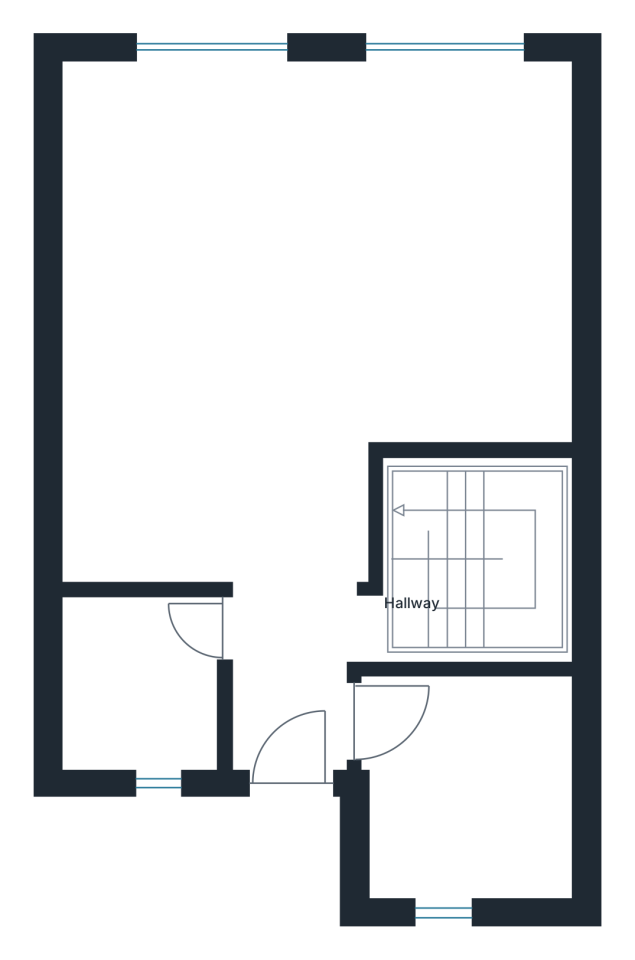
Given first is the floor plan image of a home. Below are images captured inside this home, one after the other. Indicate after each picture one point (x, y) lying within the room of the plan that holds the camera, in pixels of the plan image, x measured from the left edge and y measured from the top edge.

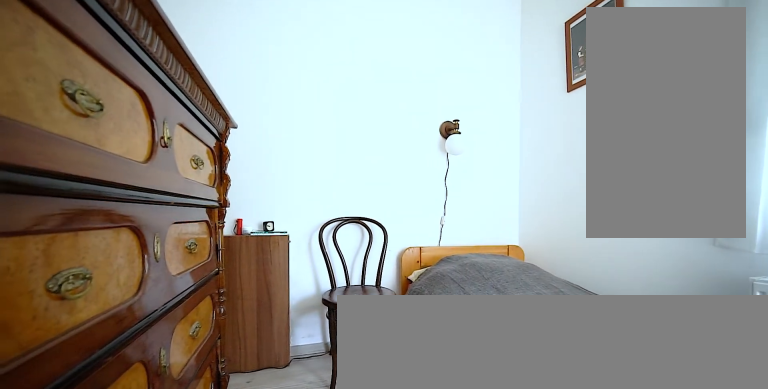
(473, 805)
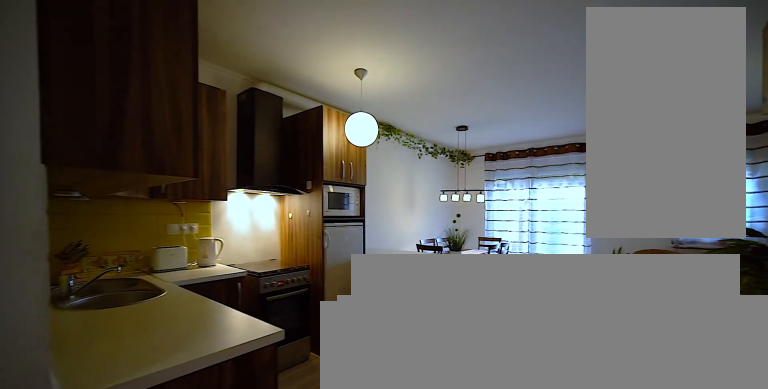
(320, 279)
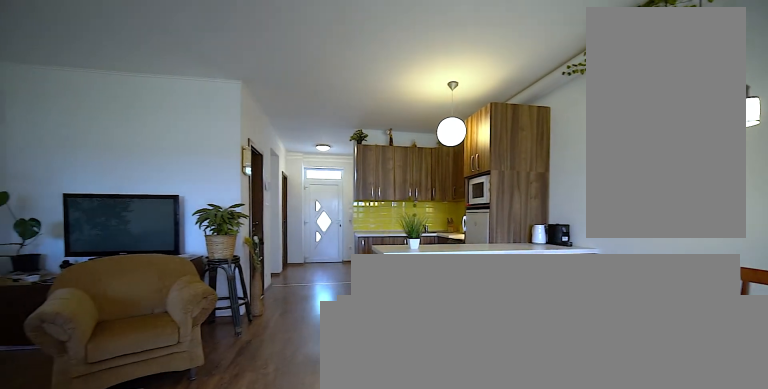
(320, 279)
